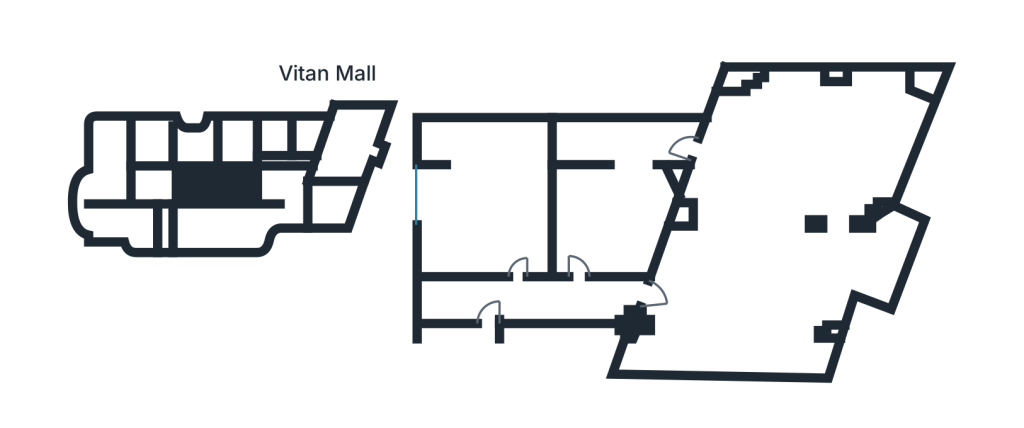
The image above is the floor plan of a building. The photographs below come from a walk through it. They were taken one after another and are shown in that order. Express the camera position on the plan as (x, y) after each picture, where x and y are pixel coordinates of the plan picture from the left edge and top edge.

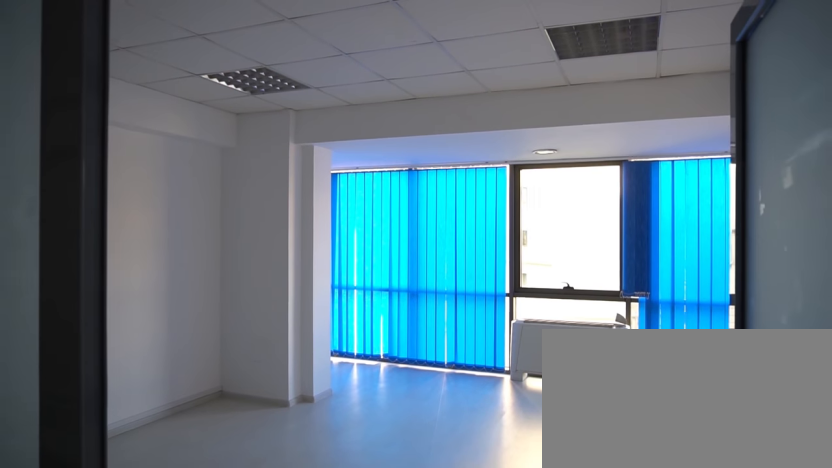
(520, 293)
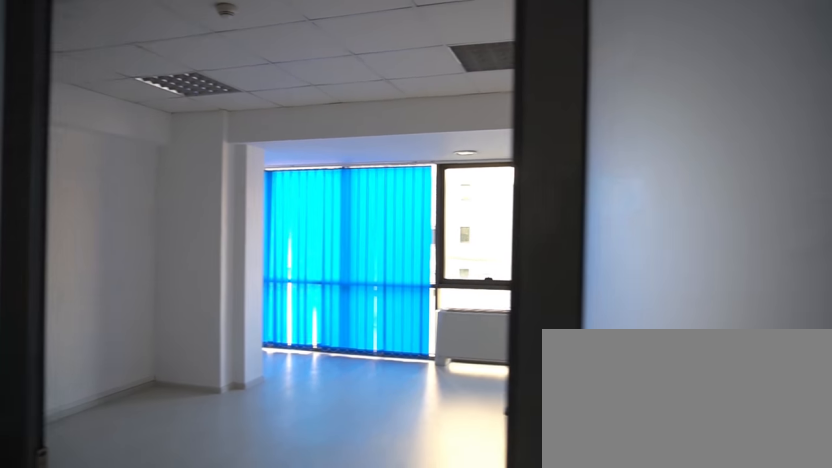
(551, 318)
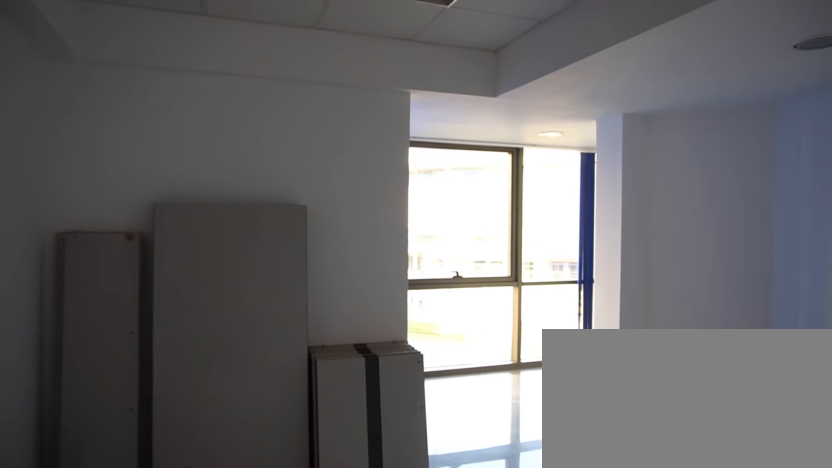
(600, 242)
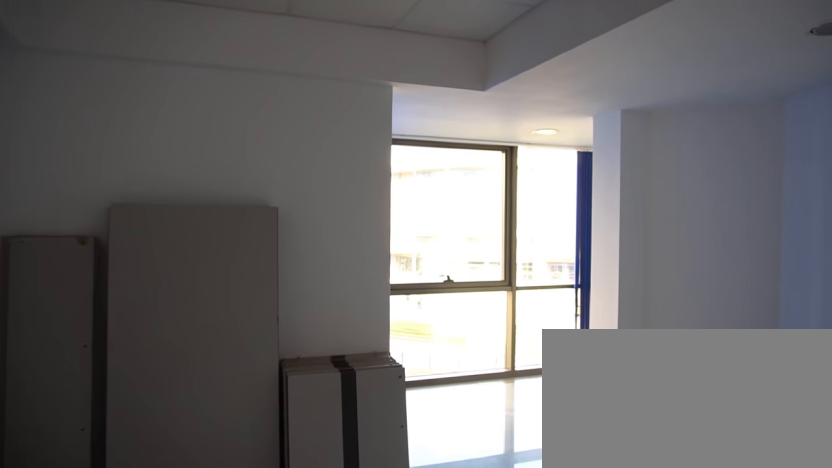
(603, 235)
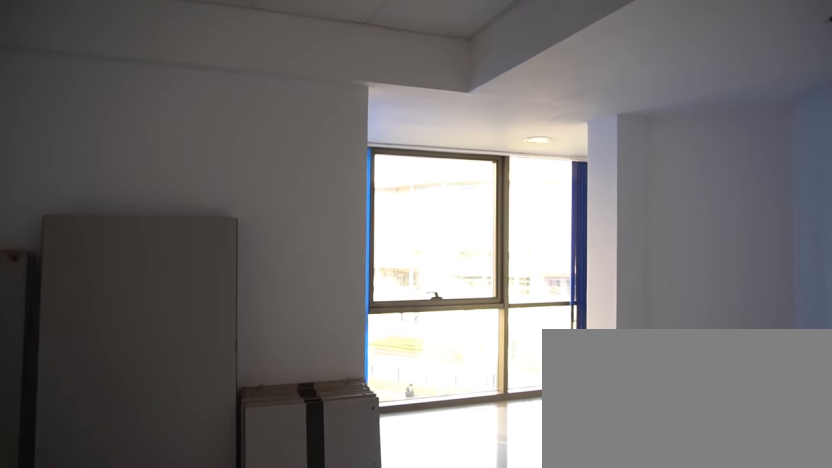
(607, 227)
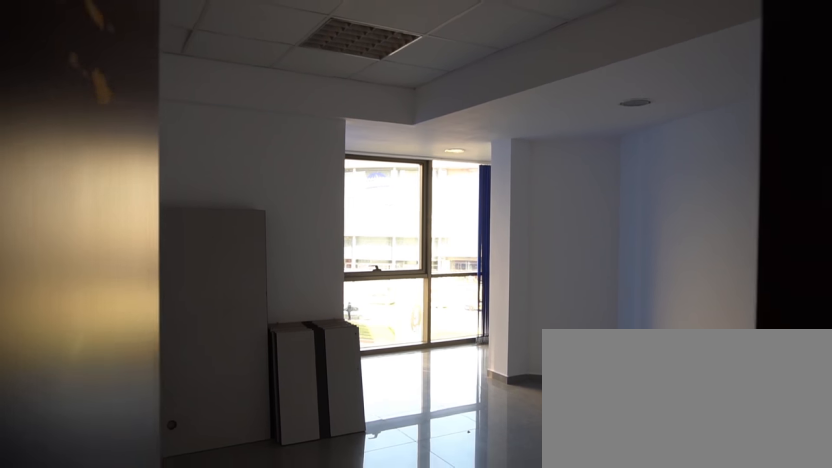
(578, 300)
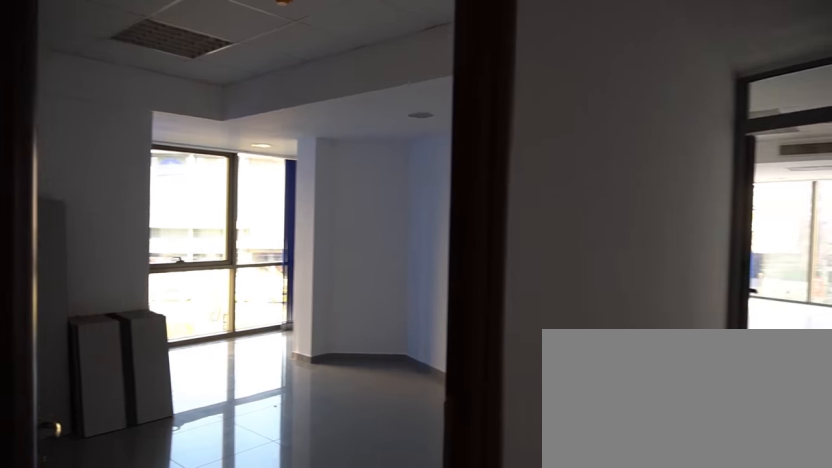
(578, 313)
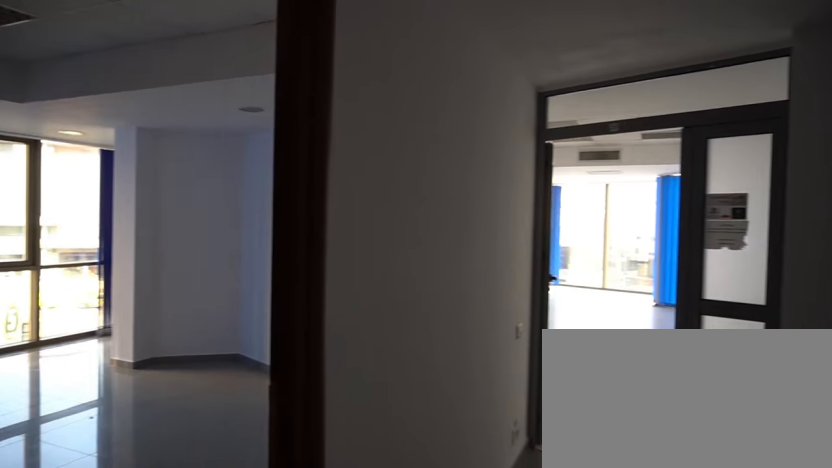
(576, 318)
